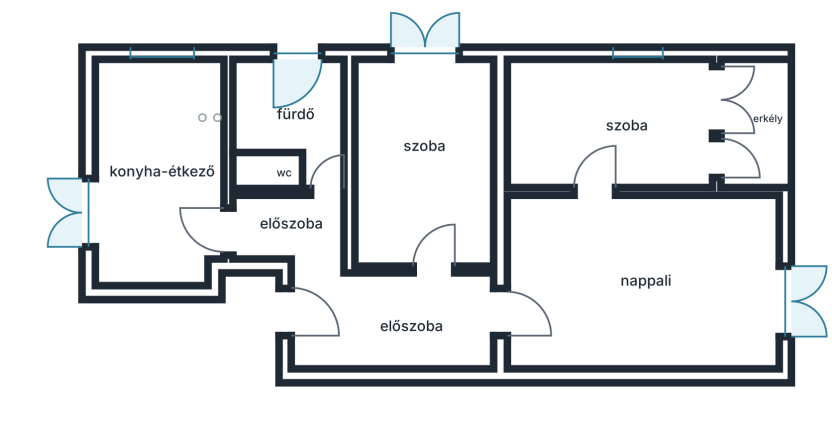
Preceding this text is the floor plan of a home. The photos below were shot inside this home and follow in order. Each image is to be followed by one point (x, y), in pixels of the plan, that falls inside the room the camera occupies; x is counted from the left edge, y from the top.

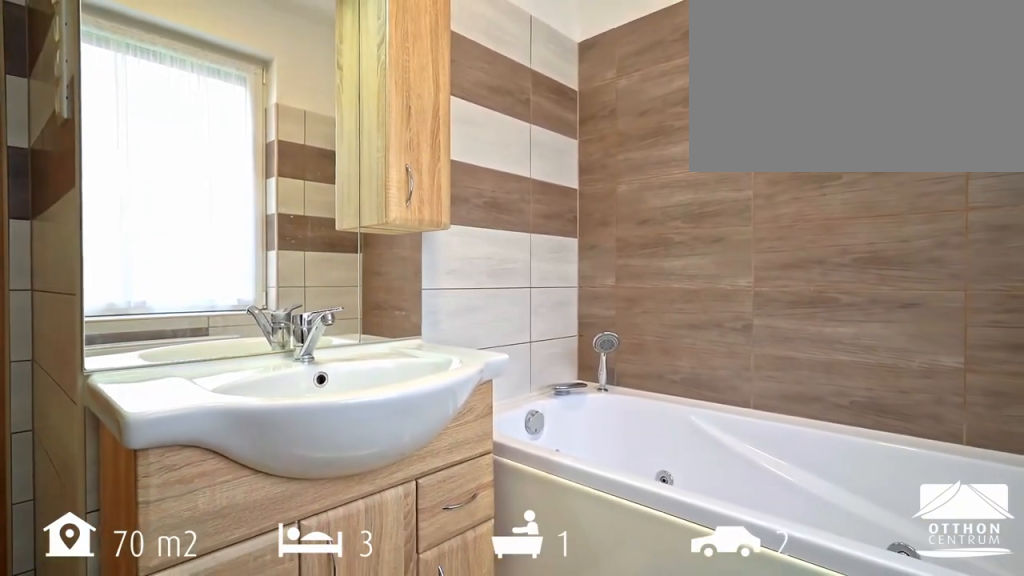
(299, 112)
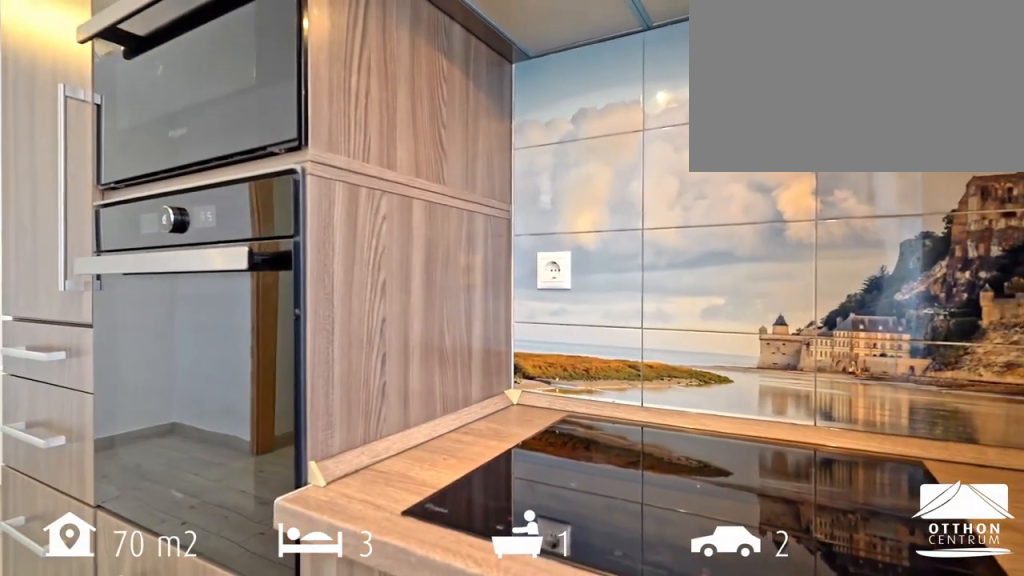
(153, 152)
